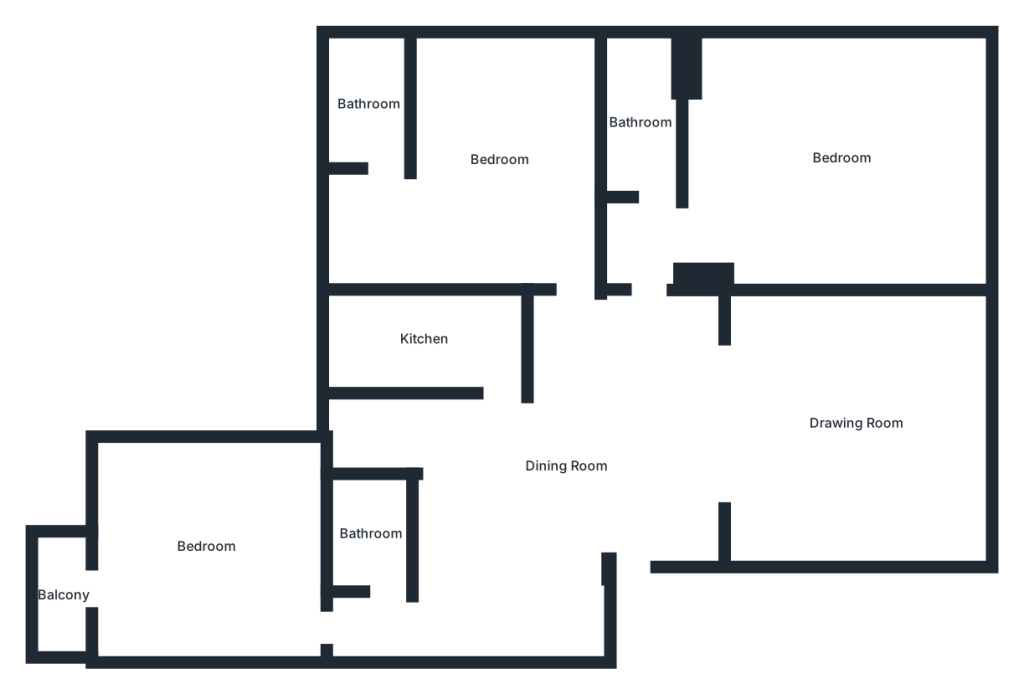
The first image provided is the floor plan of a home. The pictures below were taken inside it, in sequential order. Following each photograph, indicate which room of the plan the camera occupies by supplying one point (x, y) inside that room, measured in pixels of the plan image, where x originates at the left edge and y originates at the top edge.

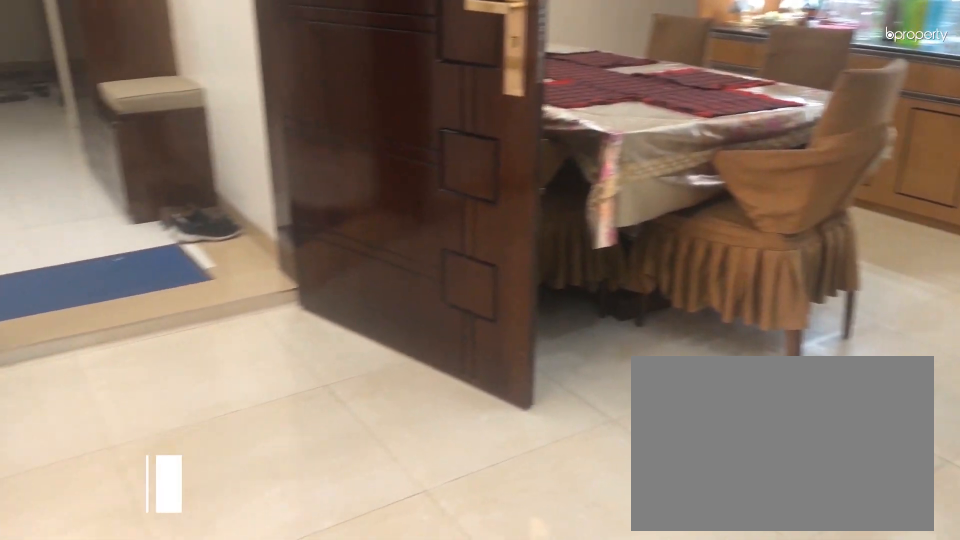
(565, 466)
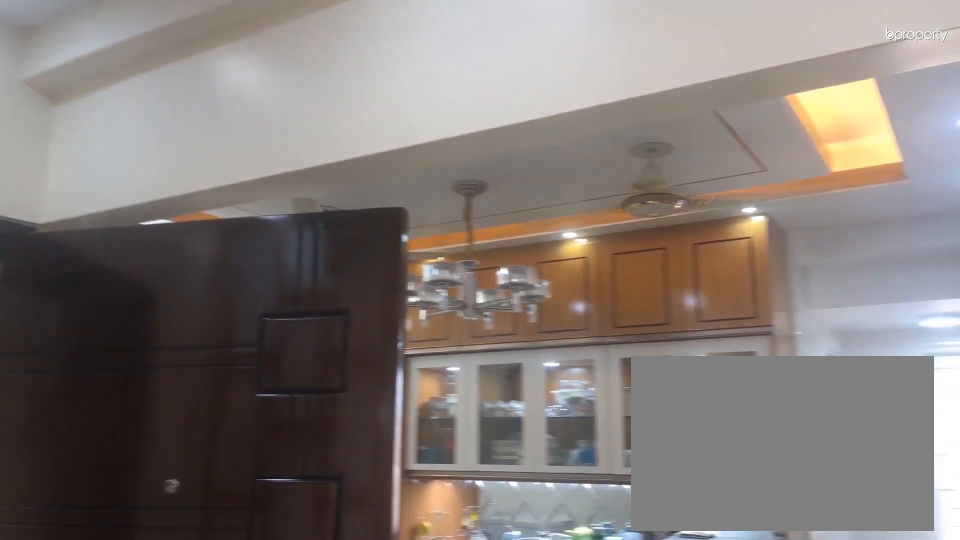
(565, 466)
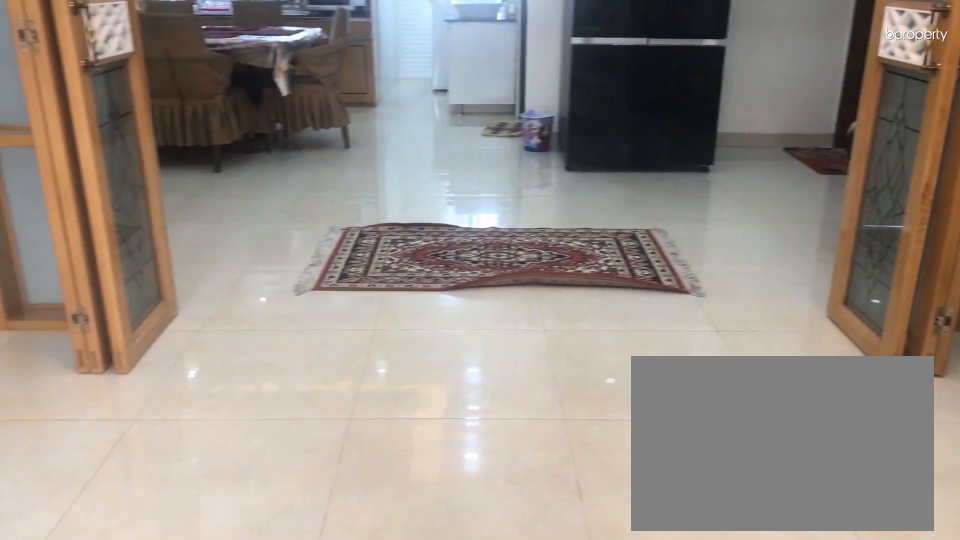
(856, 421)
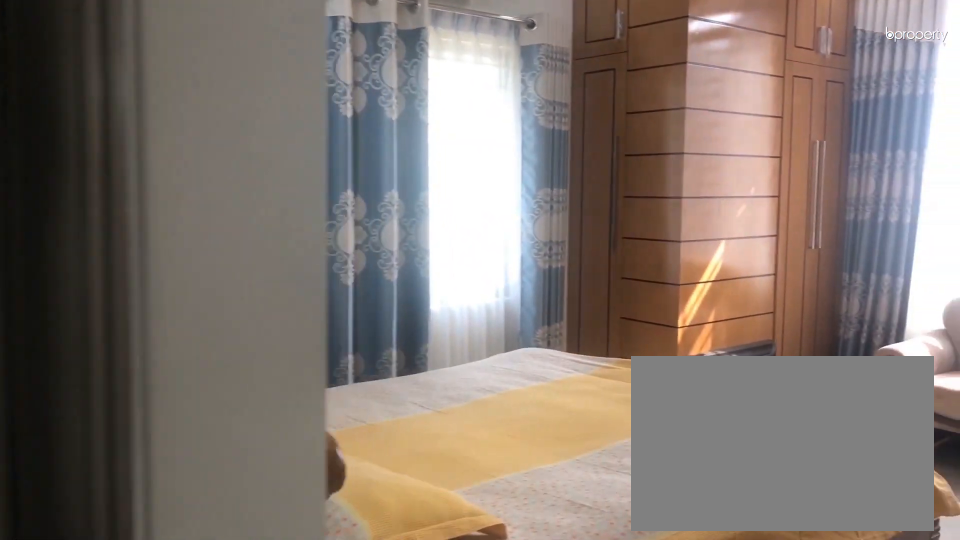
(767, 230)
